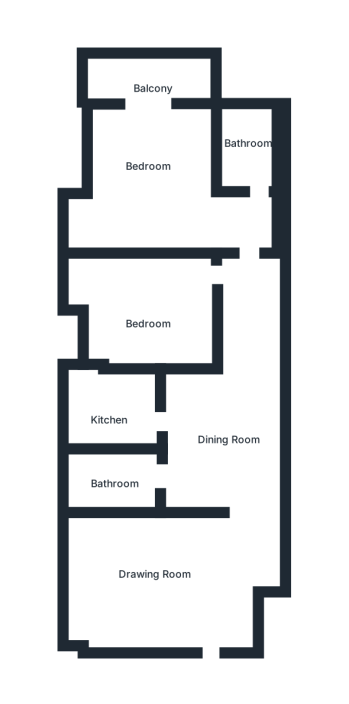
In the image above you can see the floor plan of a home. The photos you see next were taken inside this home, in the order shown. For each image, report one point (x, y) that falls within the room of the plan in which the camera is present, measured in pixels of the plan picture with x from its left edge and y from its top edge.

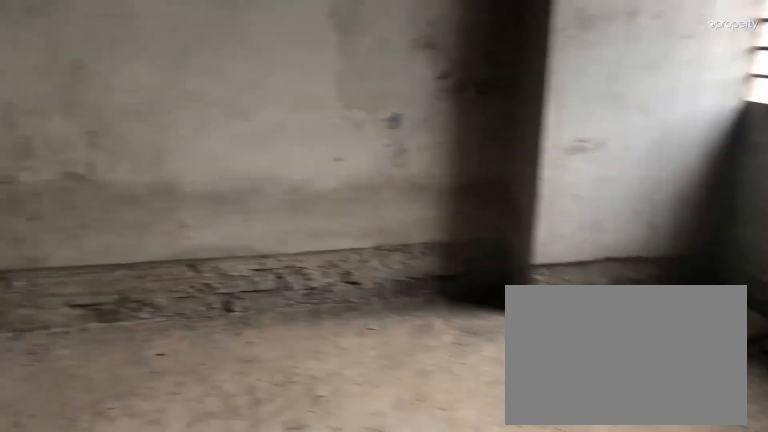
(163, 299)
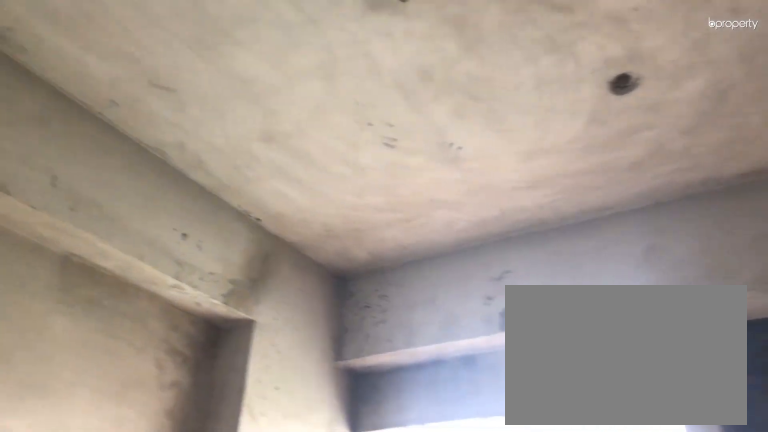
(163, 299)
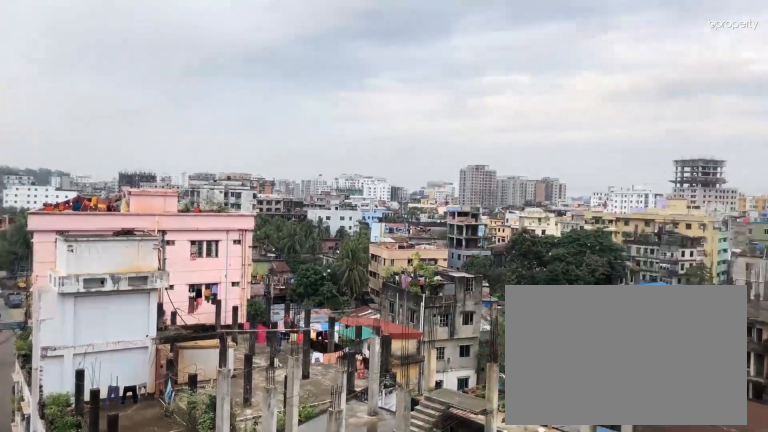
(144, 91)
